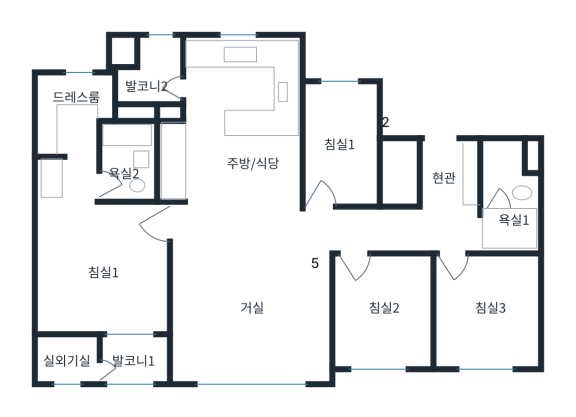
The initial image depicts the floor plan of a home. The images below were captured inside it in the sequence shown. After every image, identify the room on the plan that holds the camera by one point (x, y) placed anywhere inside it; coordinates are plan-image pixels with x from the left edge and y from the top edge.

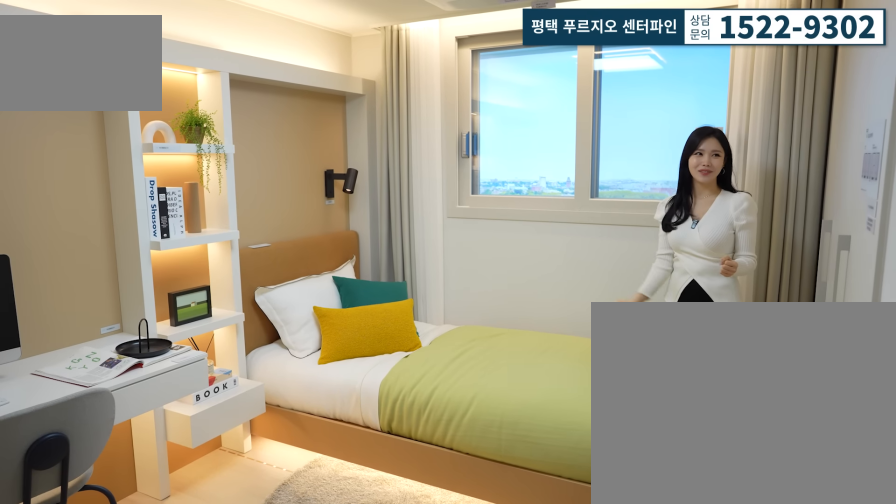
(490, 315)
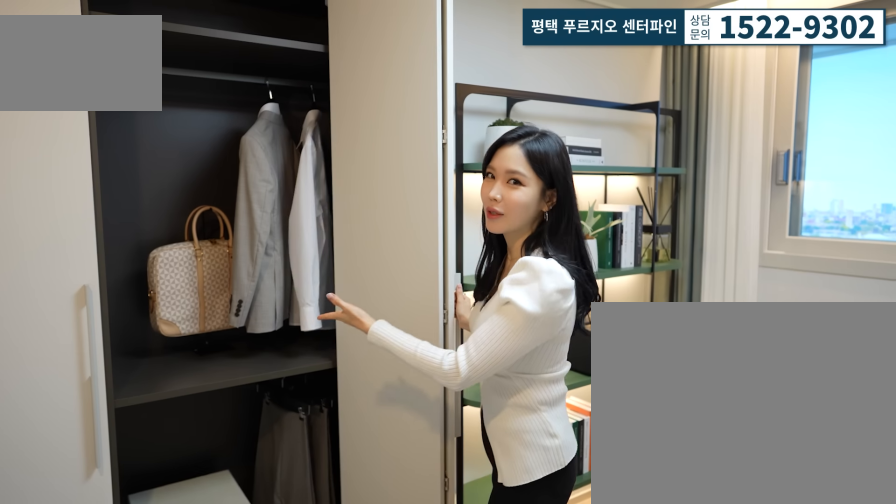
(386, 325)
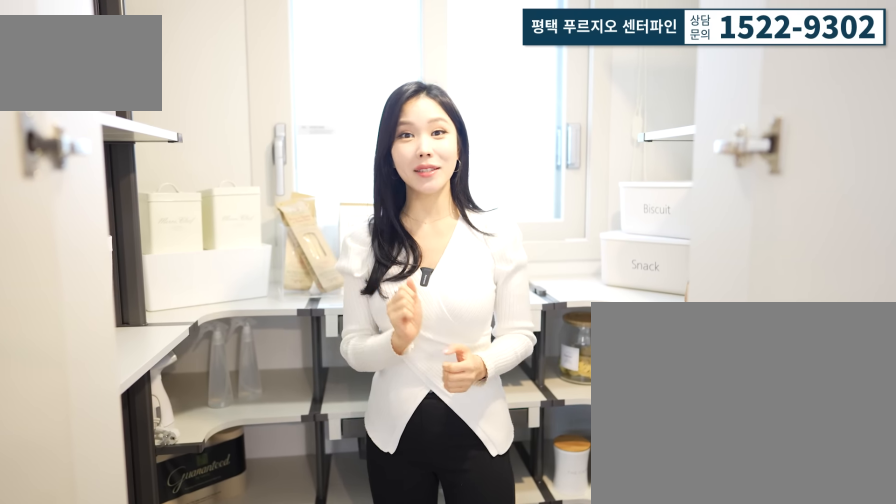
(339, 161)
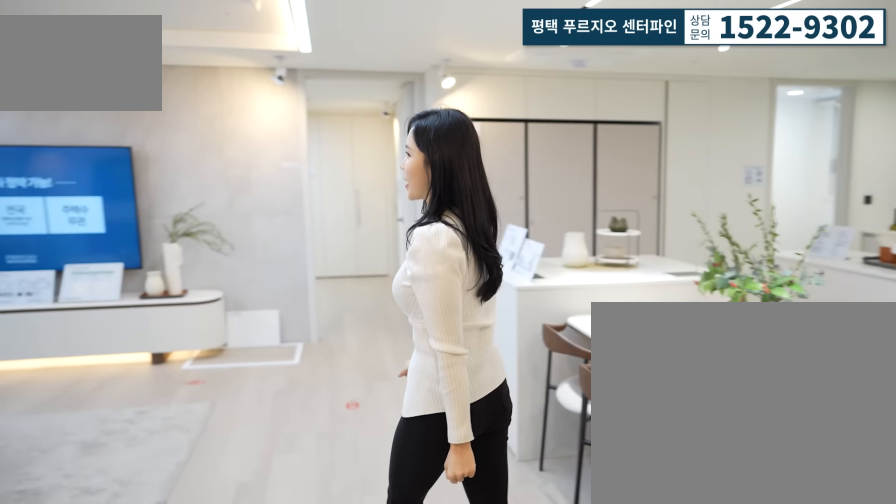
(246, 321)
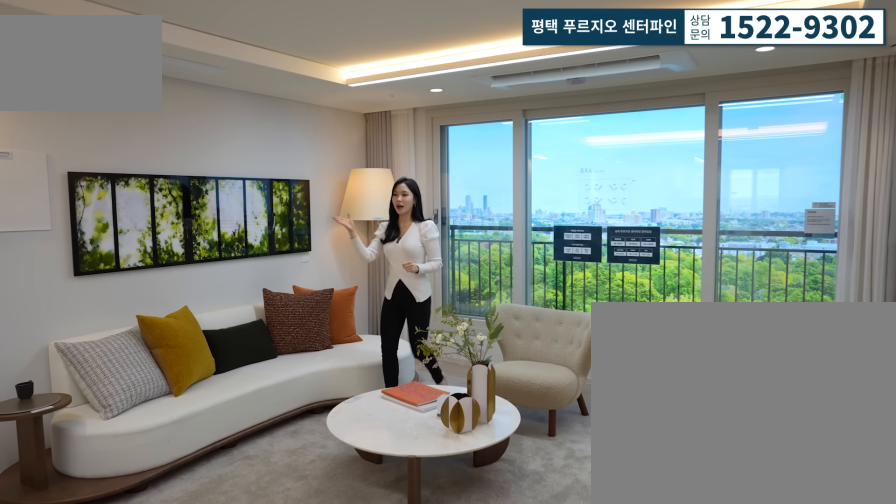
(246, 321)
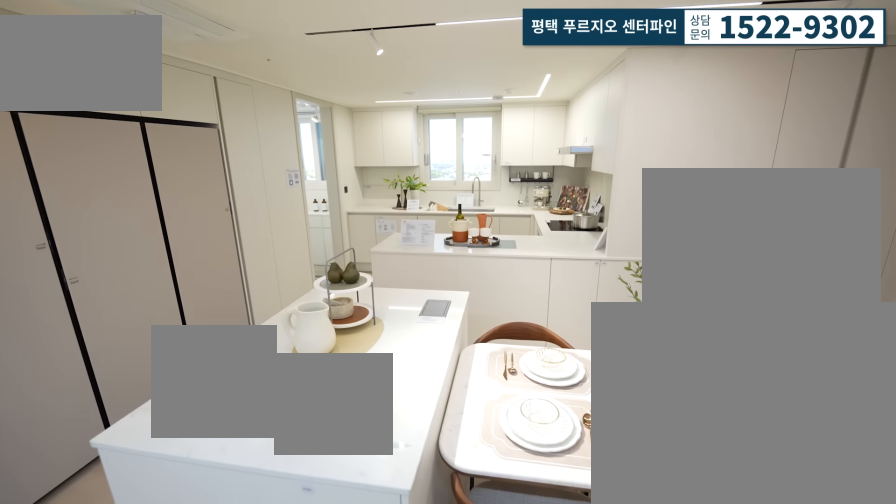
(246, 139)
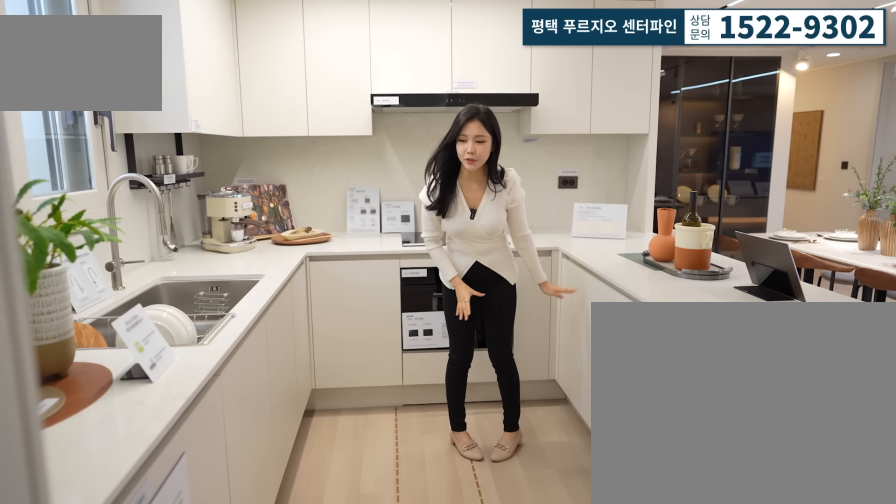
(246, 139)
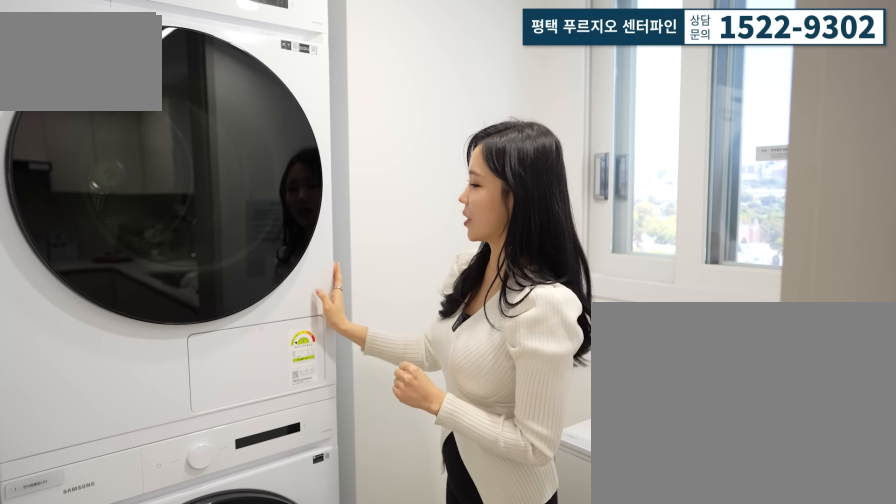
(143, 70)
